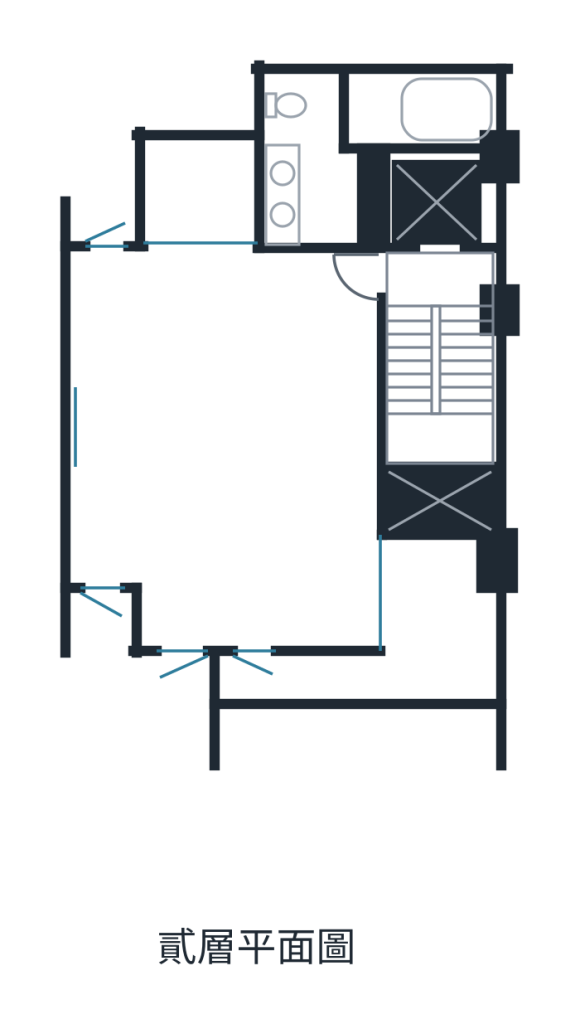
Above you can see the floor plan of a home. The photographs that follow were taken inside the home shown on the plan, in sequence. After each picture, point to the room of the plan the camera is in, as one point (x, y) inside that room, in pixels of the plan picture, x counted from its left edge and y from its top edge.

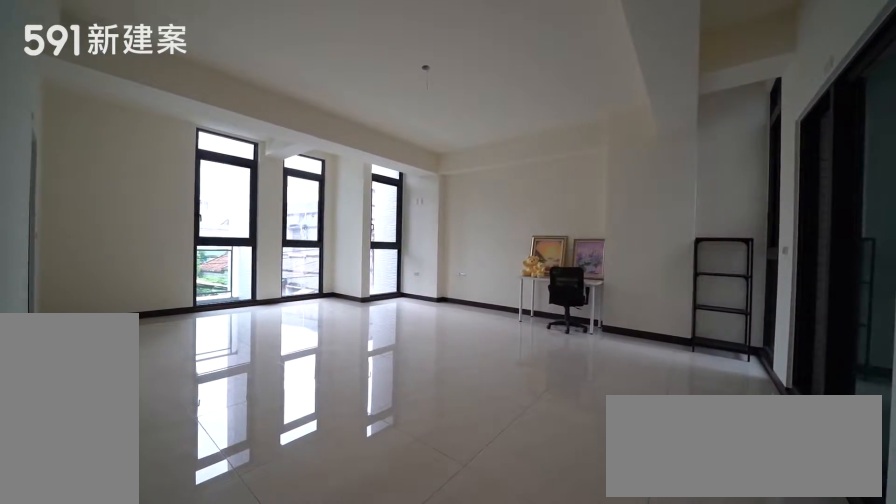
(225, 440)
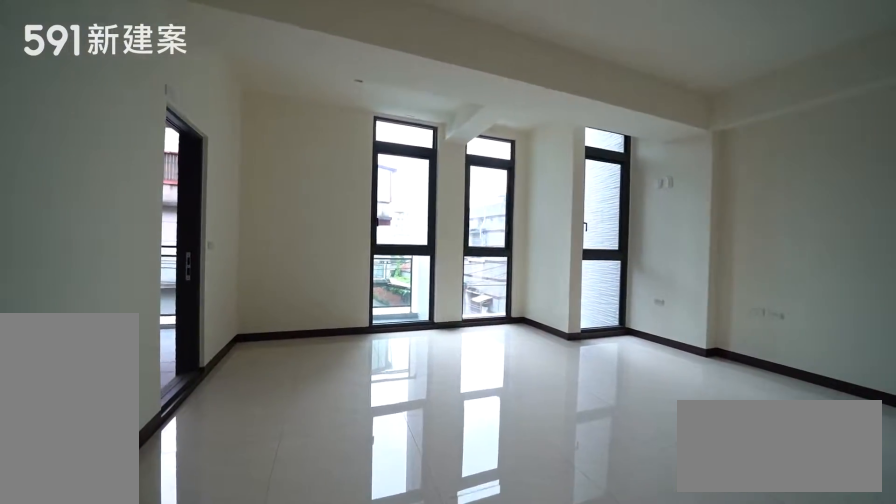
(225, 440)
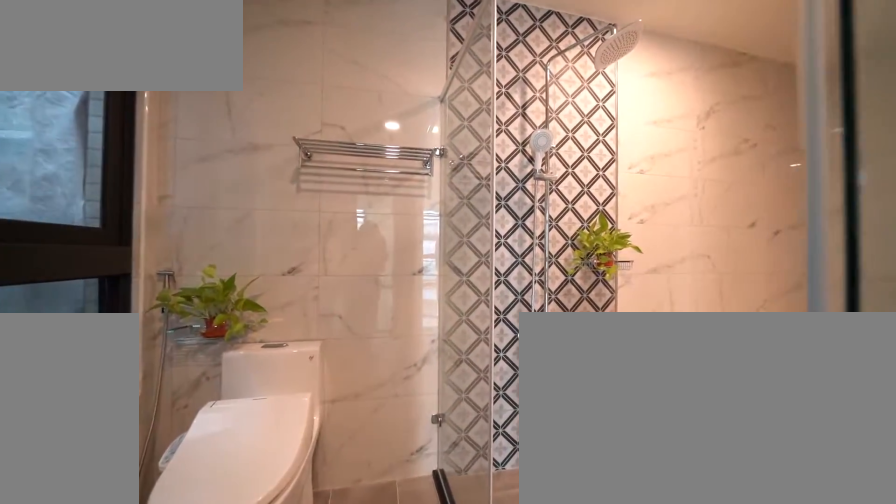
(366, 135)
